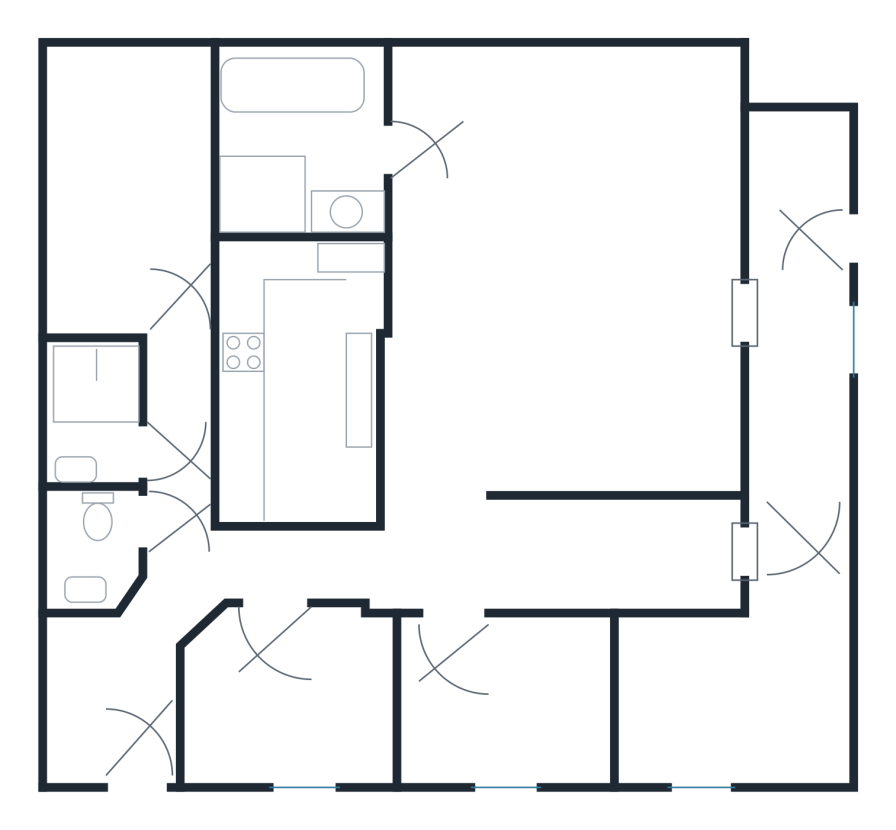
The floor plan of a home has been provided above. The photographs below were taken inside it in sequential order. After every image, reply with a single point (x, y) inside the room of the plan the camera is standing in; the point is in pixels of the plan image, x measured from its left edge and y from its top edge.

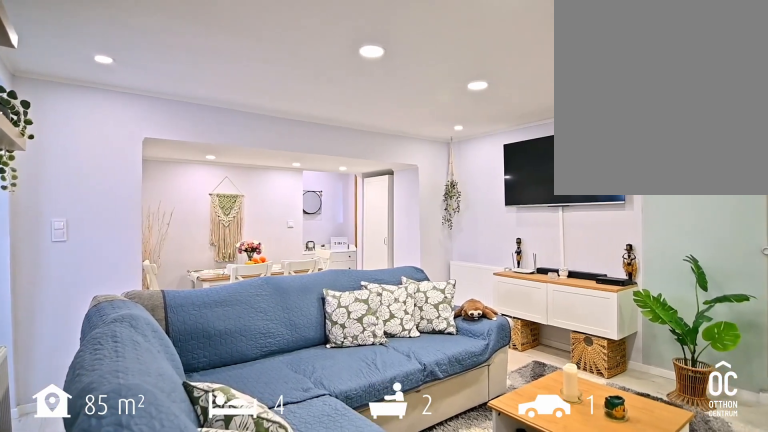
(567, 396)
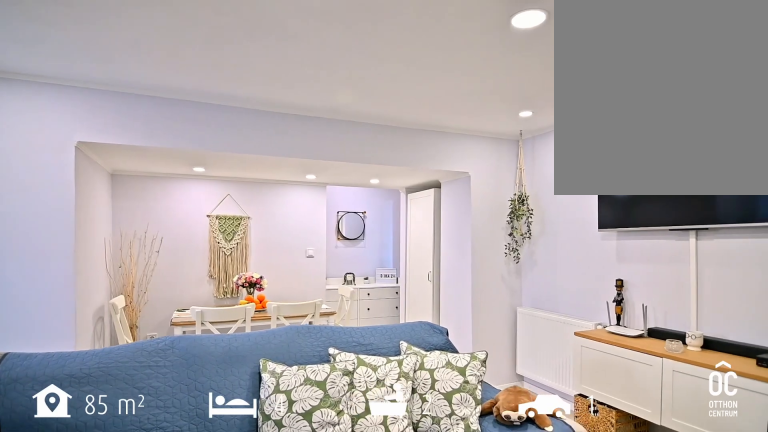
(567, 396)
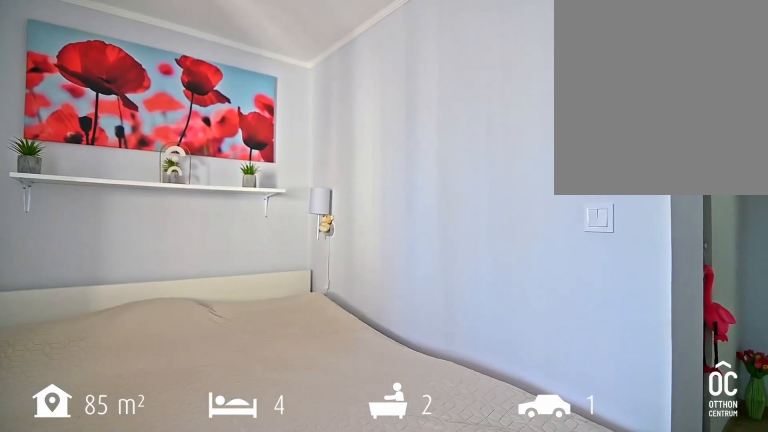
(734, 700)
